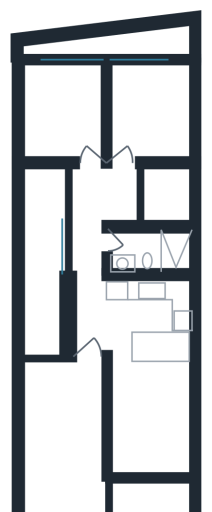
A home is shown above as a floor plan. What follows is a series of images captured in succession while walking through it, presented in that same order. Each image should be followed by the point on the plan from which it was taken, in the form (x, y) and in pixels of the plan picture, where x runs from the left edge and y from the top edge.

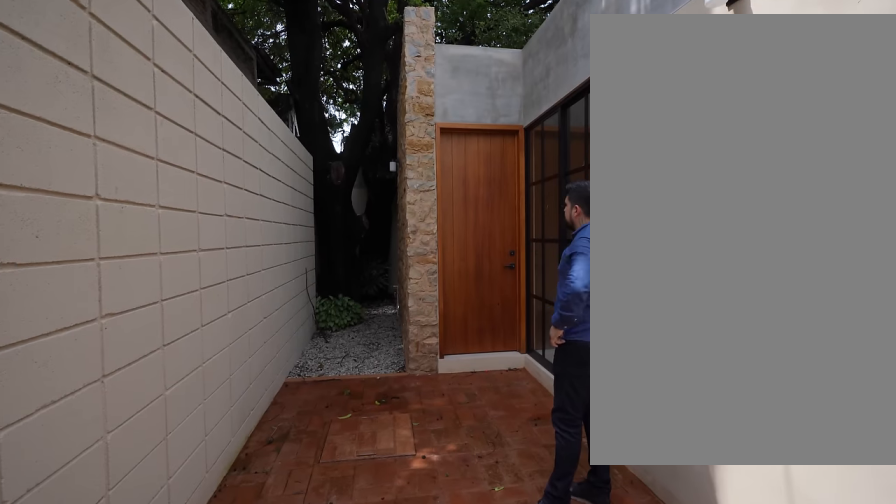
(64, 443)
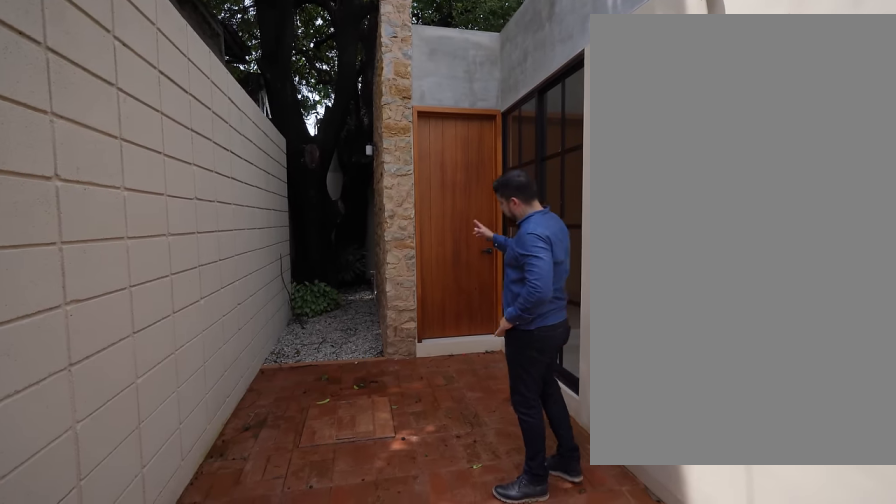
(64, 444)
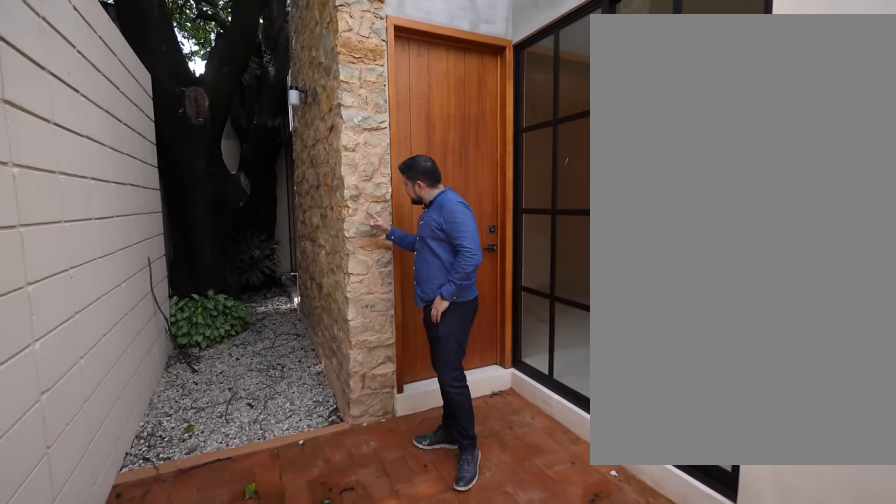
(64, 445)
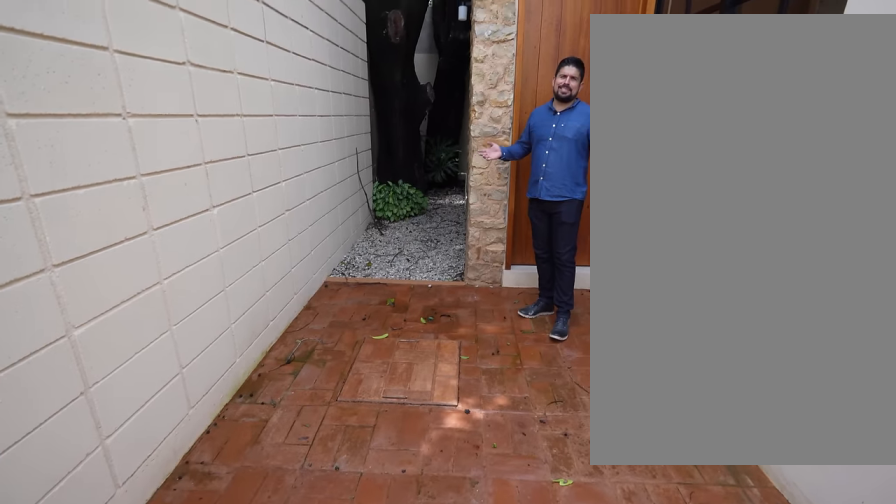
(72, 388)
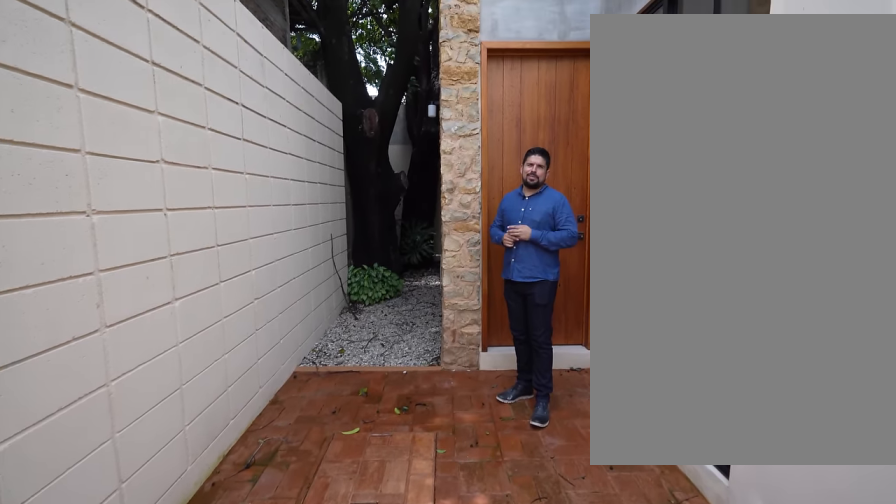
(60, 441)
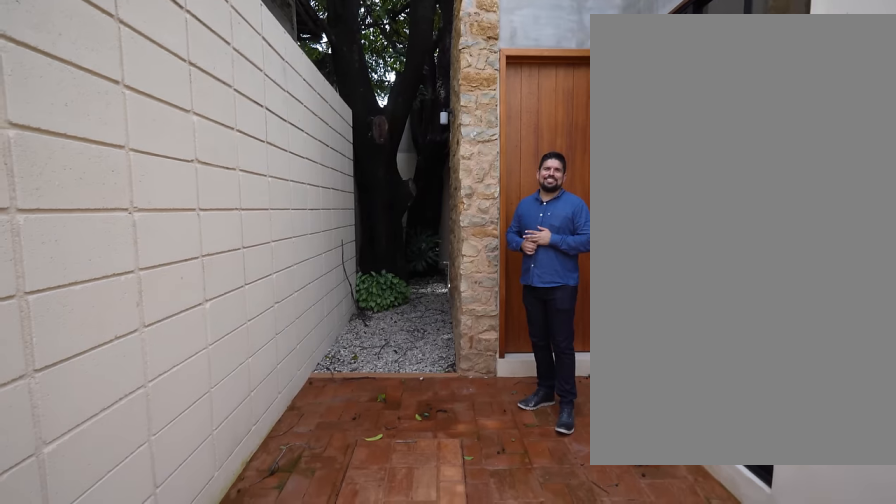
(60, 441)
